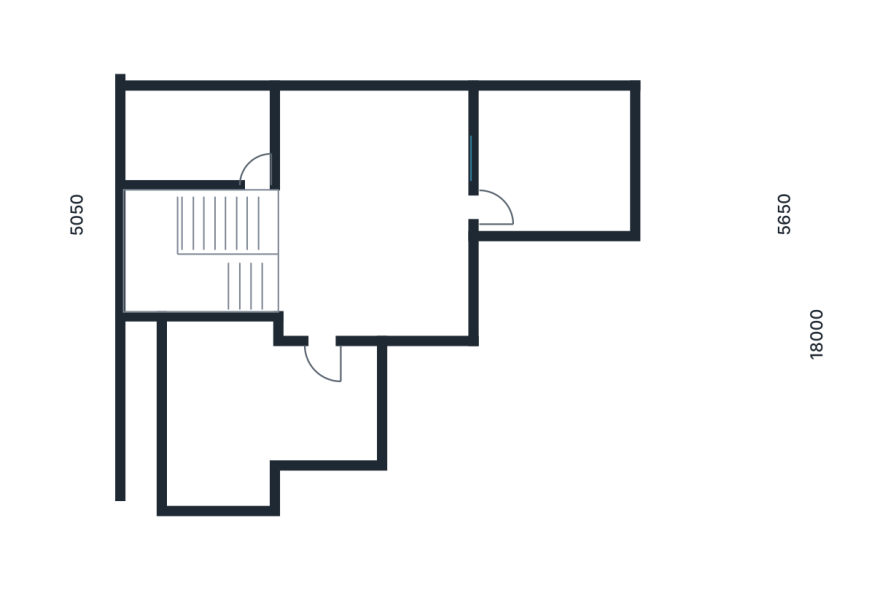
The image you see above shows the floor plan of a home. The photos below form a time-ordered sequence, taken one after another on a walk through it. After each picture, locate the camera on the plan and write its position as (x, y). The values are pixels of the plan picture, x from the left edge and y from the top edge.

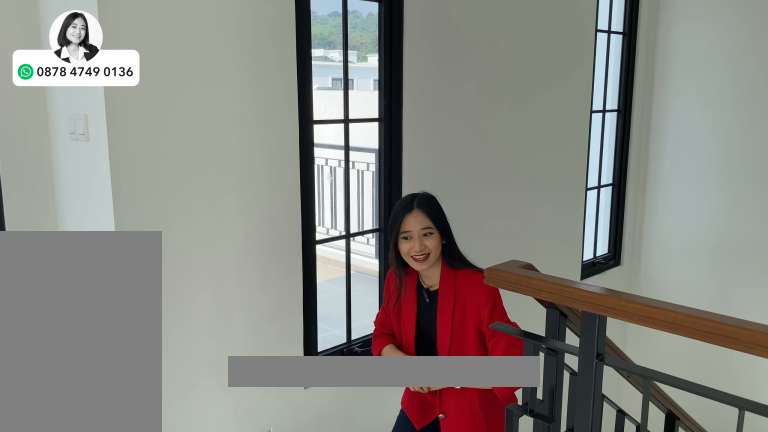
(348, 252)
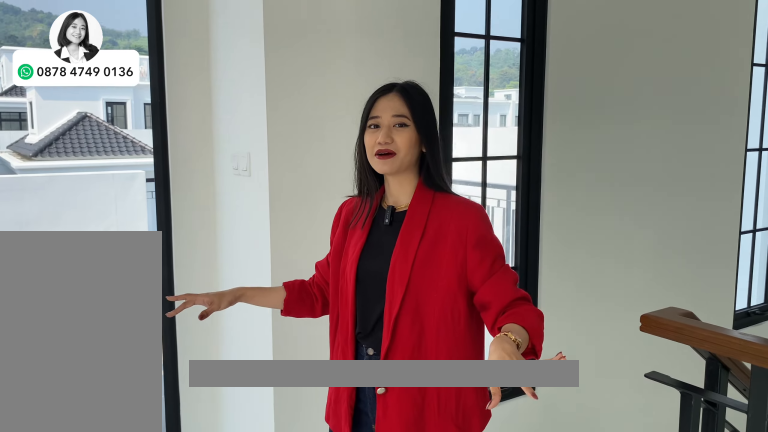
(348, 252)
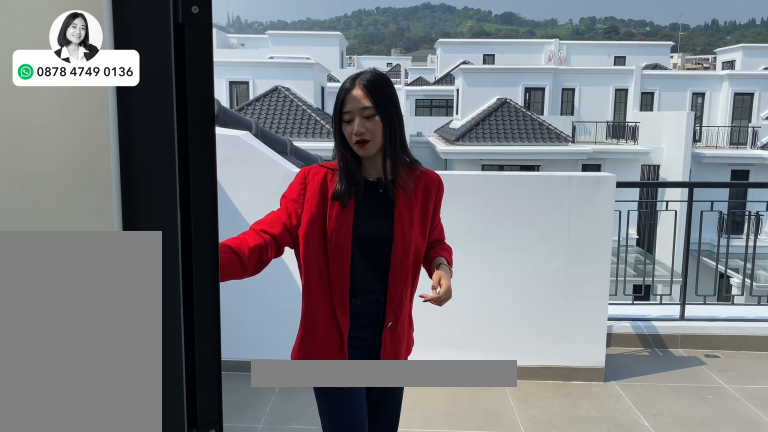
(244, 406)
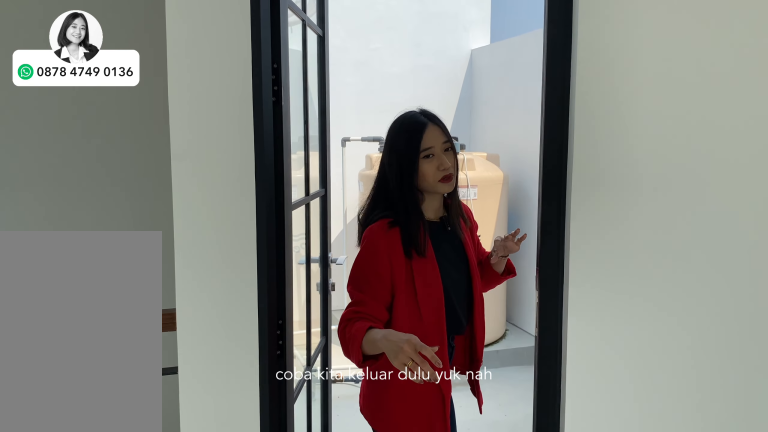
(368, 210)
